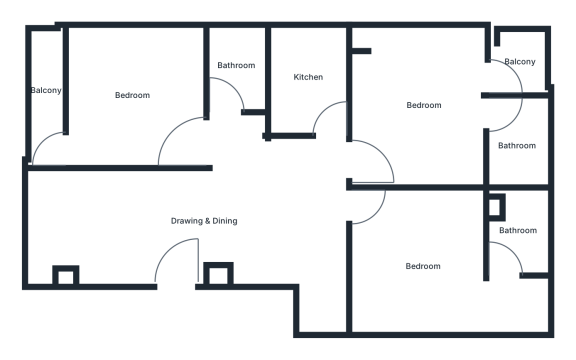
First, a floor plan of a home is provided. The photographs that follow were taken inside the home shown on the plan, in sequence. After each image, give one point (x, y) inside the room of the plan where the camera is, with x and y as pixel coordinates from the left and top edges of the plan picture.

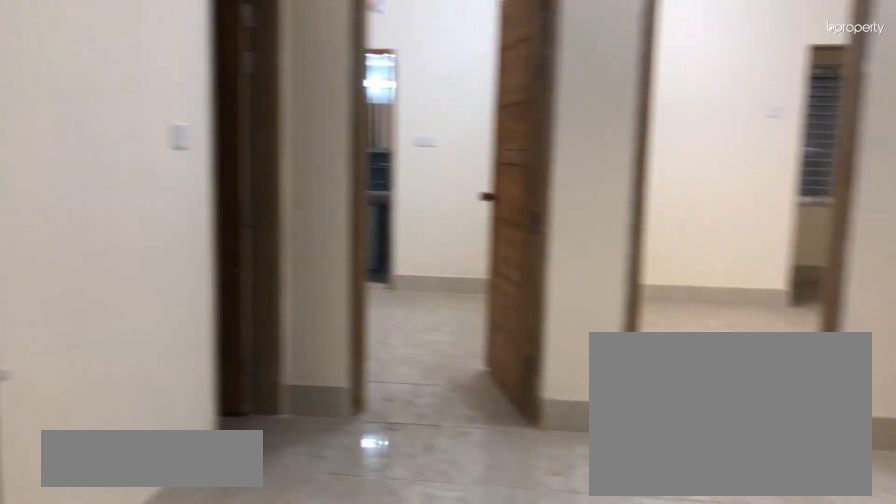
(273, 215)
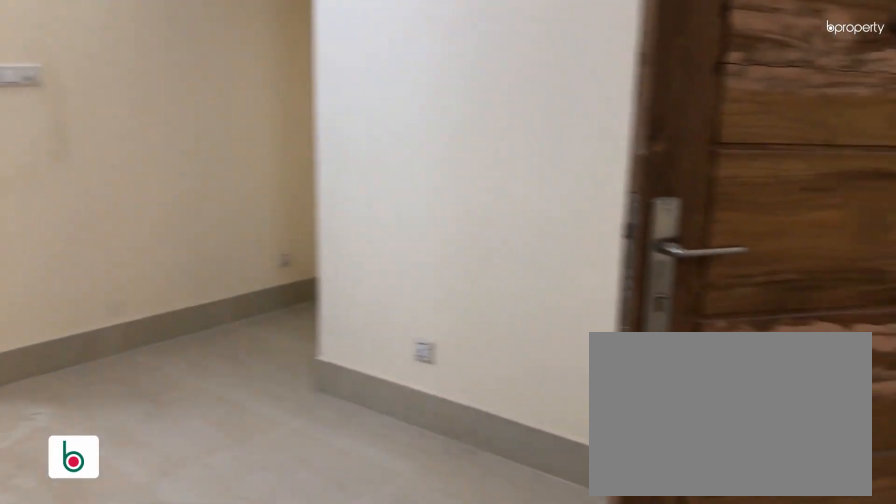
(273, 215)
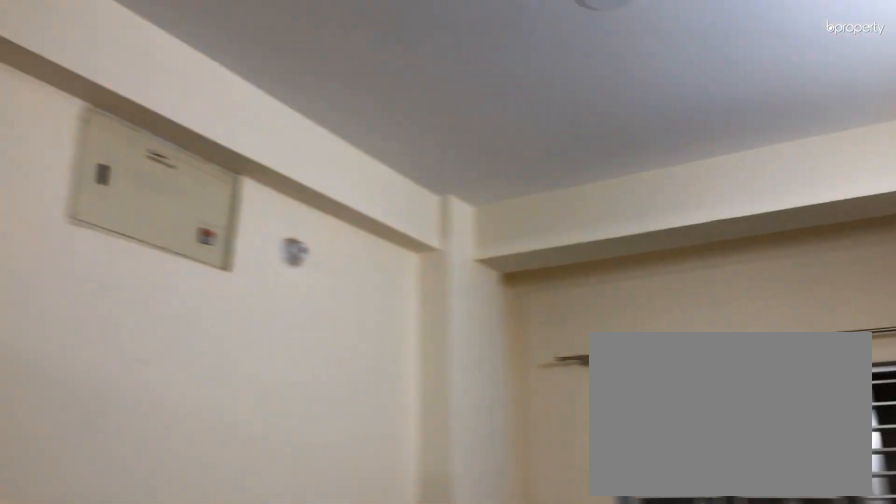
(80, 220)
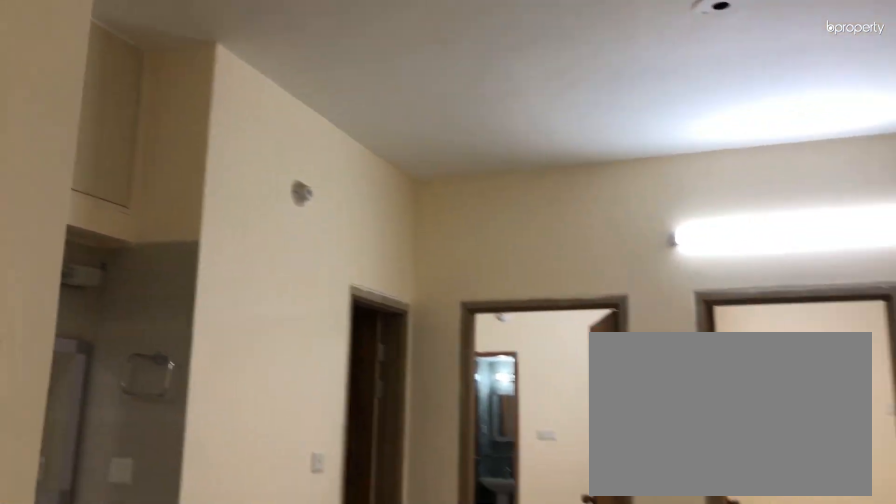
(271, 219)
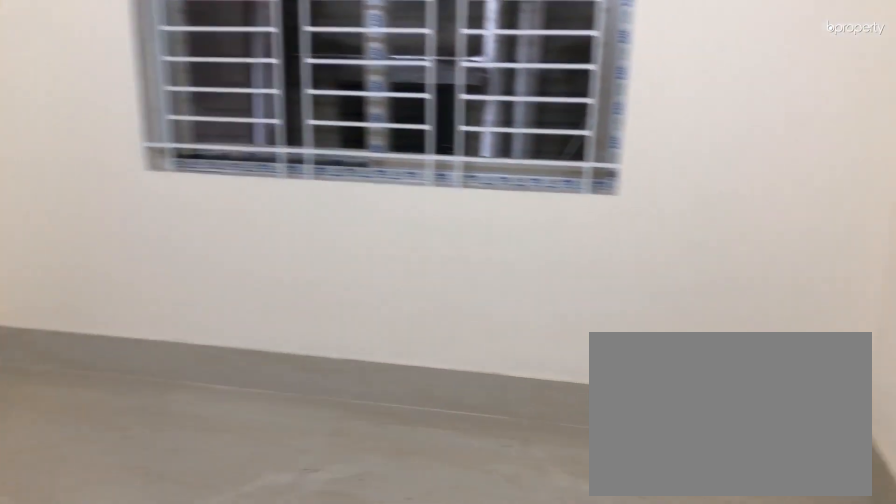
(134, 95)
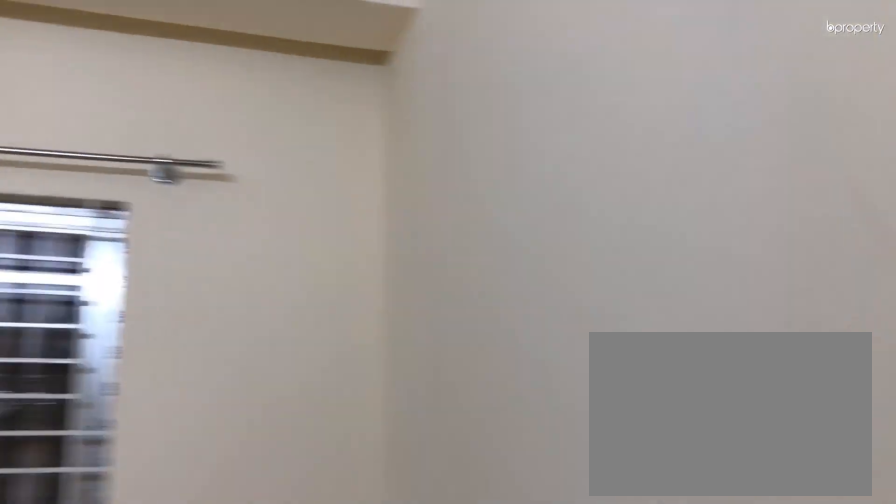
(134, 95)
